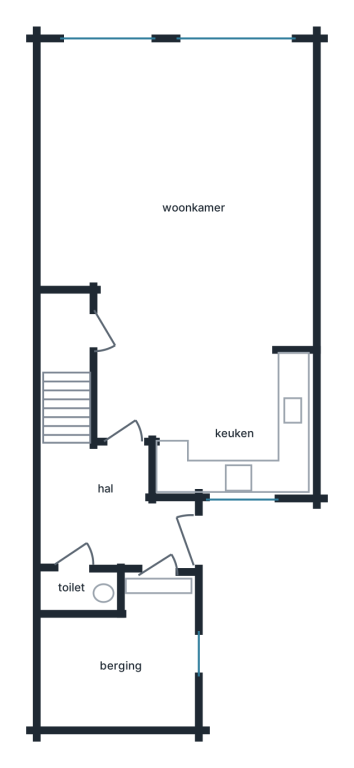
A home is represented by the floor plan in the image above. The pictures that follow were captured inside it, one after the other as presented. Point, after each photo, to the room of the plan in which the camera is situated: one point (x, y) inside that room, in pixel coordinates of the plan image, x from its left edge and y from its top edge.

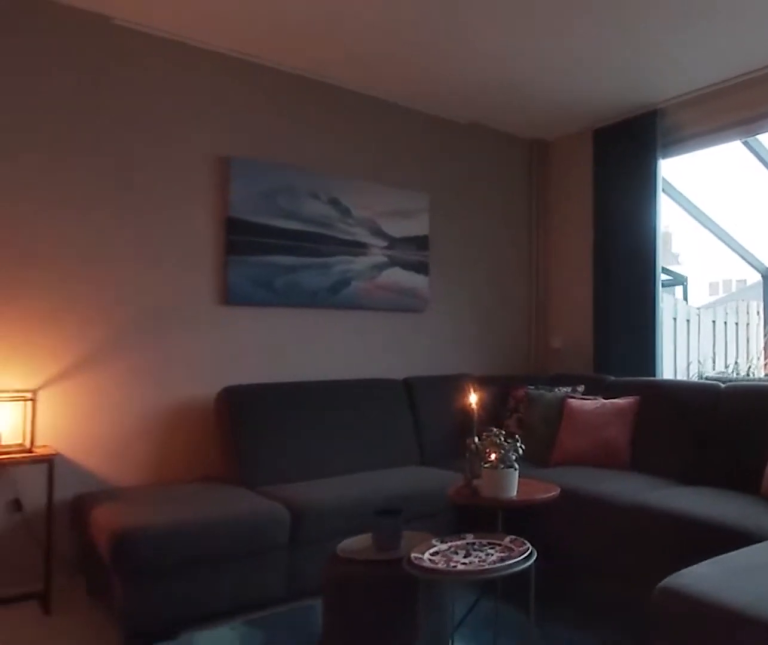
(125, 147)
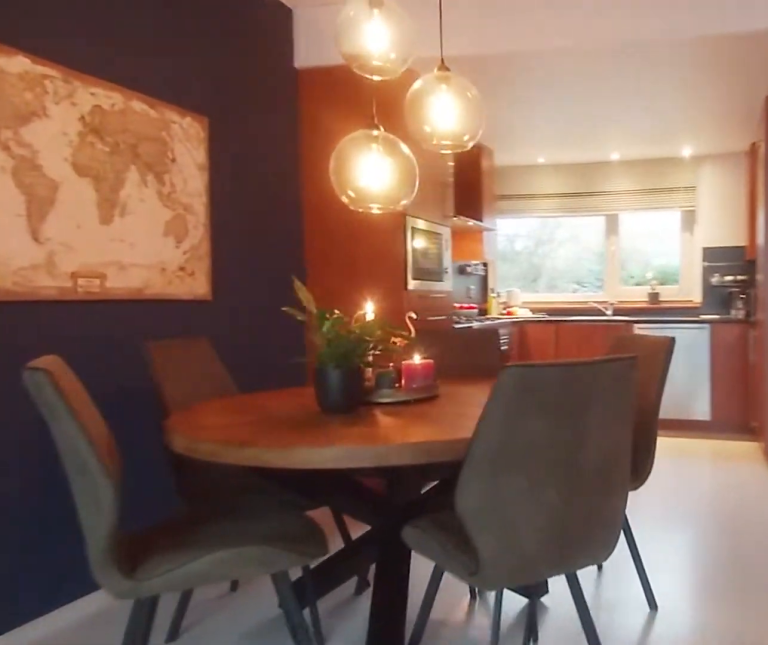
(125, 147)
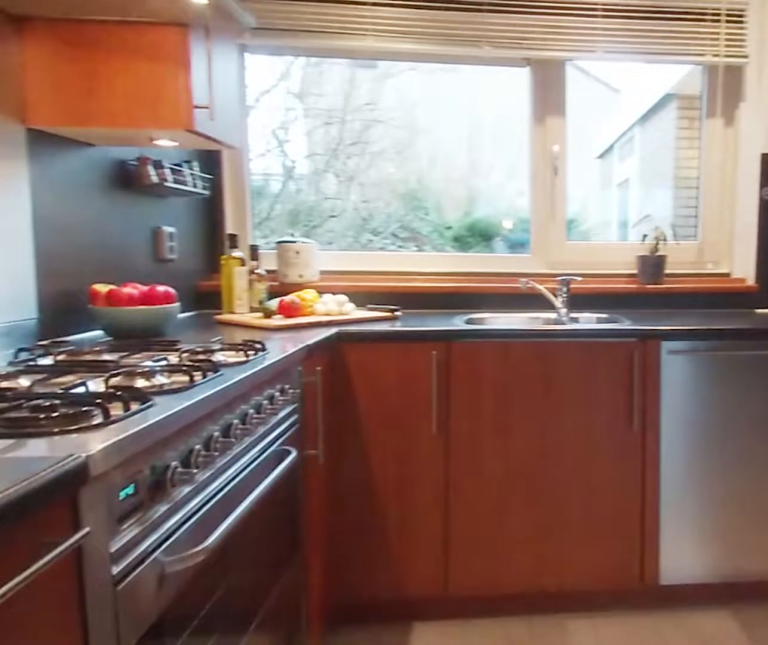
(236, 437)
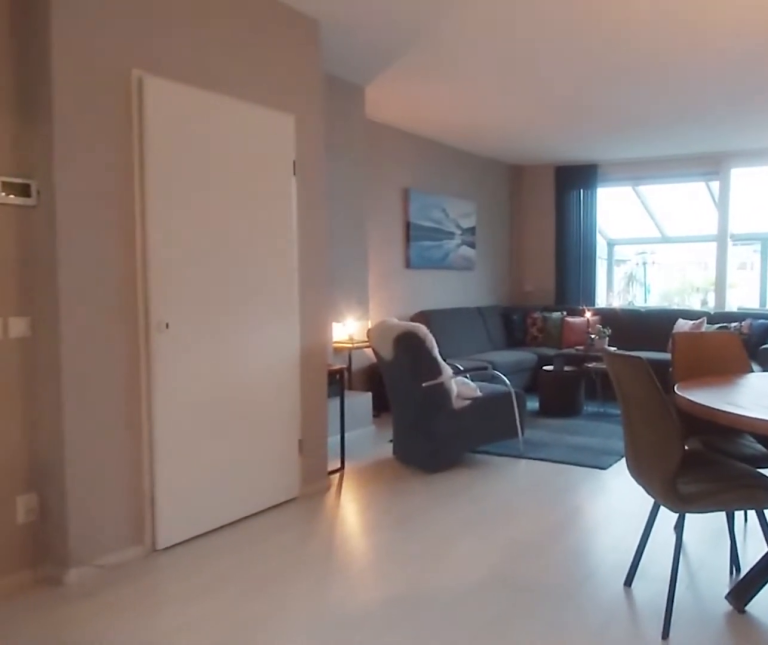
(123, 152)
